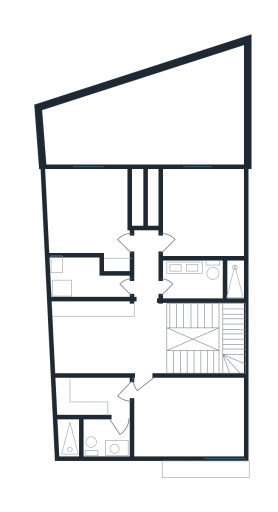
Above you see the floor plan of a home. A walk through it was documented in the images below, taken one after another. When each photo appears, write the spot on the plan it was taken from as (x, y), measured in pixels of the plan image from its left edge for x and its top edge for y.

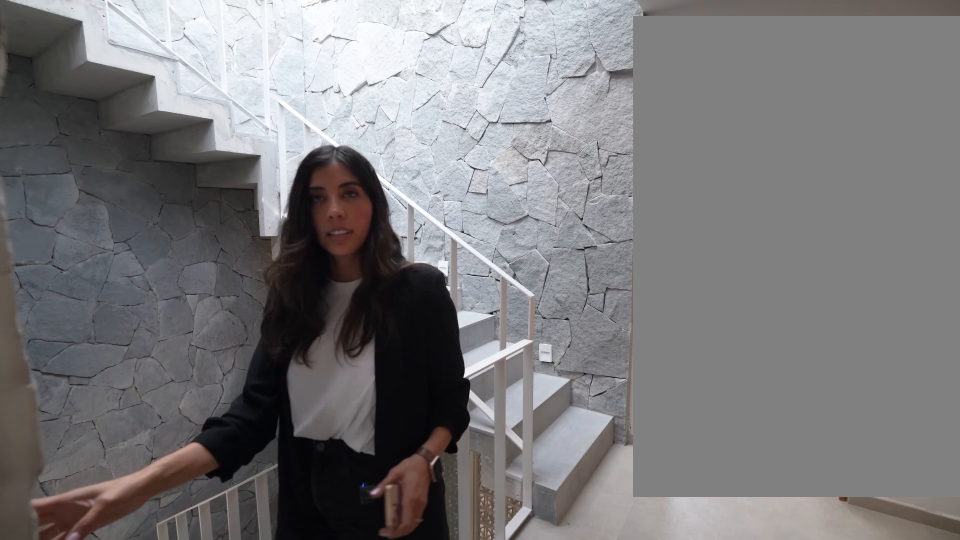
(143, 284)
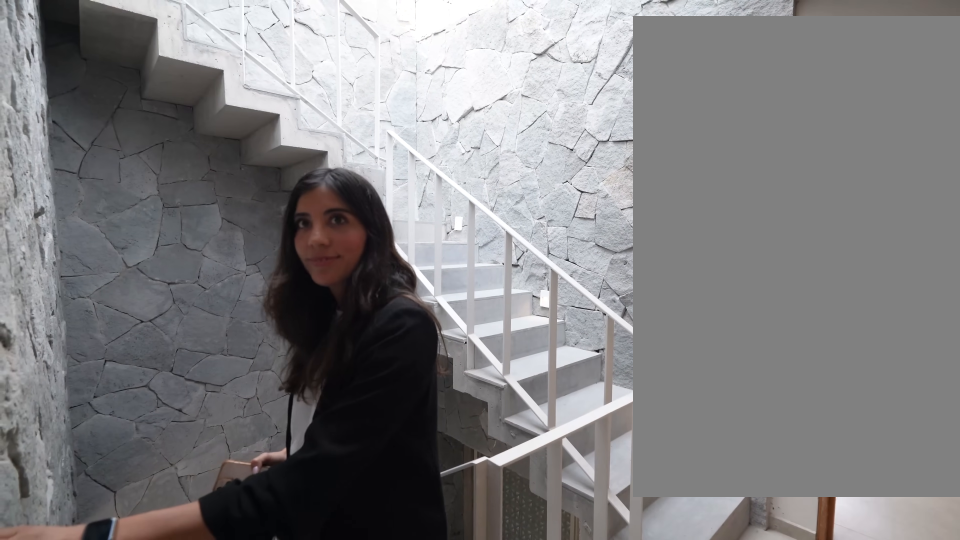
(141, 289)
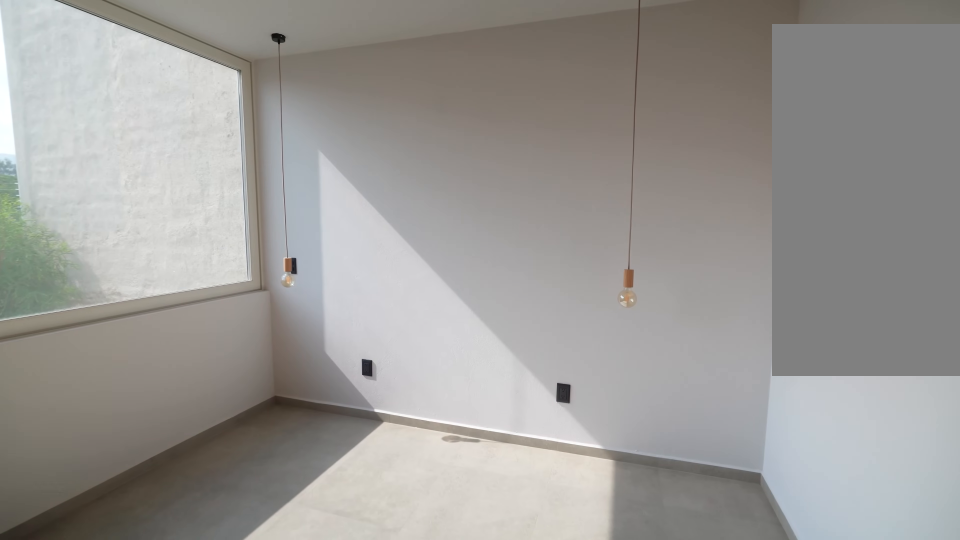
(152, 247)
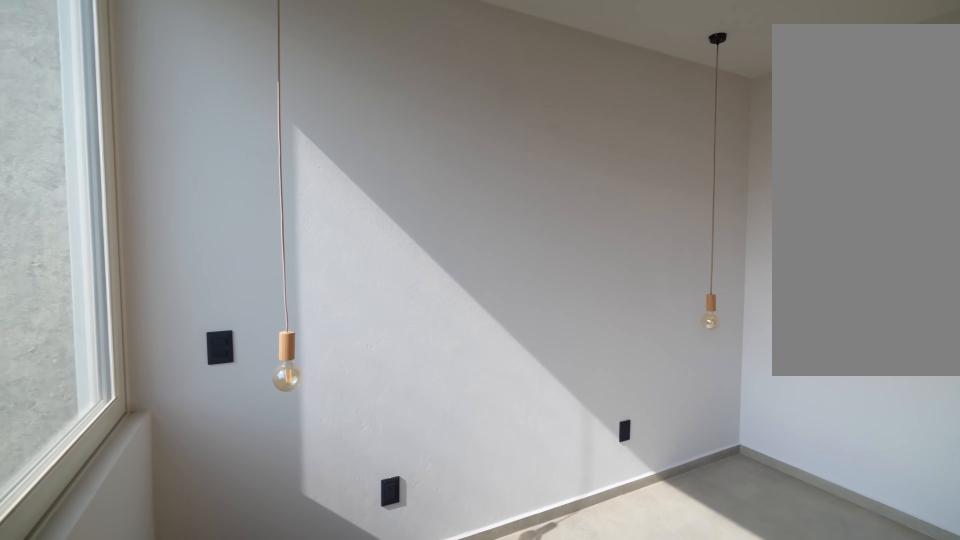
(178, 173)
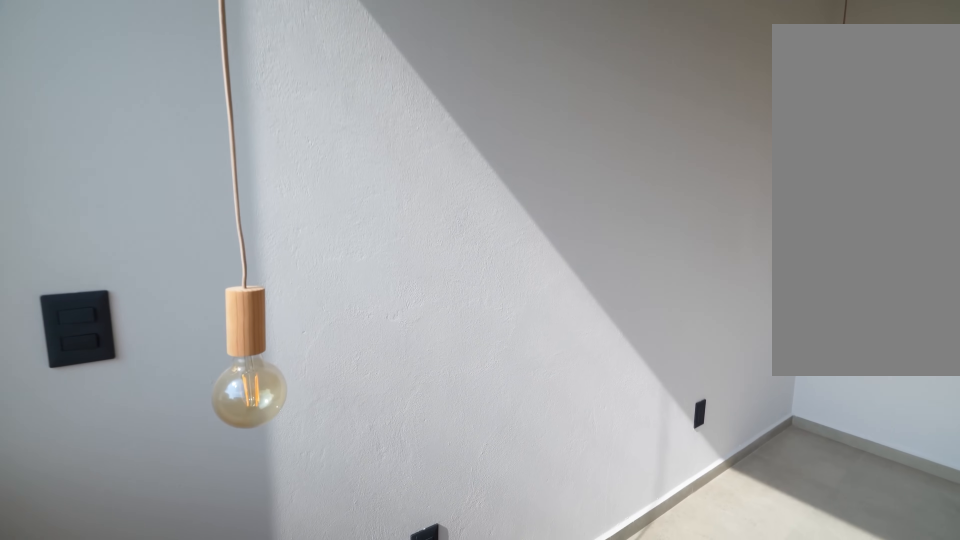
(178, 173)
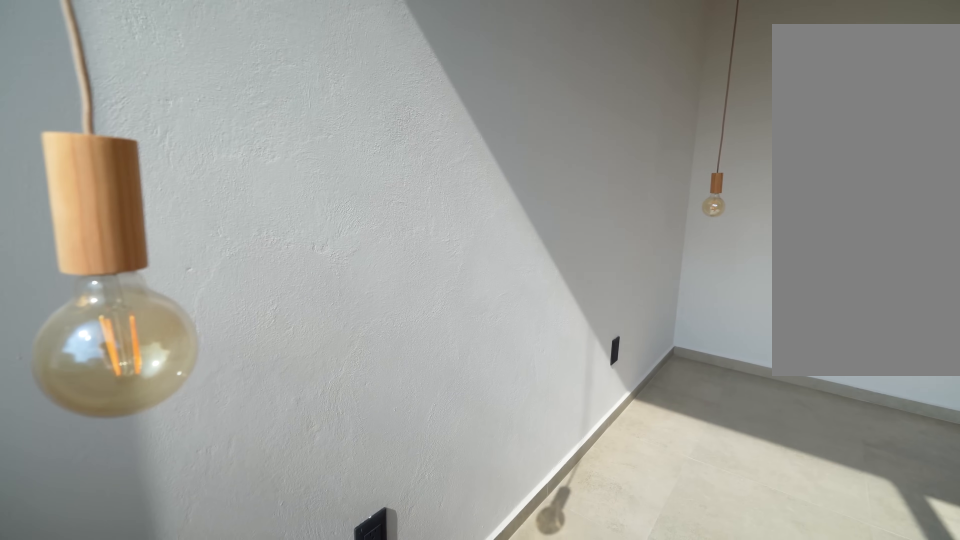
(206, 183)
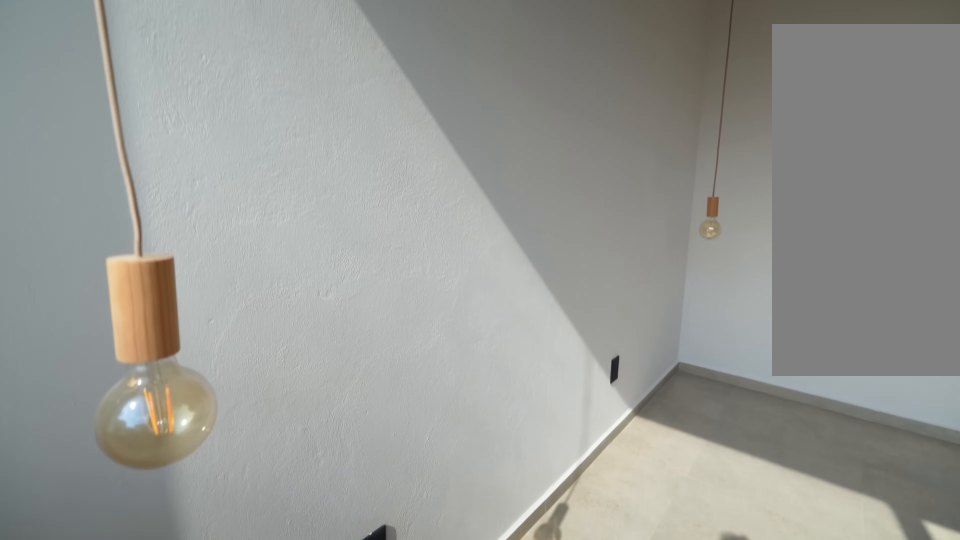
(214, 189)
